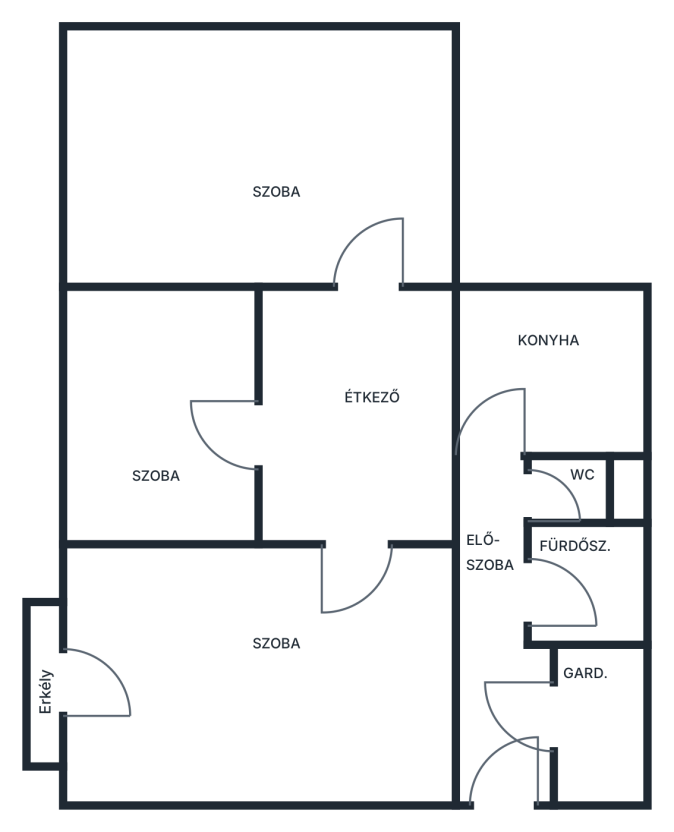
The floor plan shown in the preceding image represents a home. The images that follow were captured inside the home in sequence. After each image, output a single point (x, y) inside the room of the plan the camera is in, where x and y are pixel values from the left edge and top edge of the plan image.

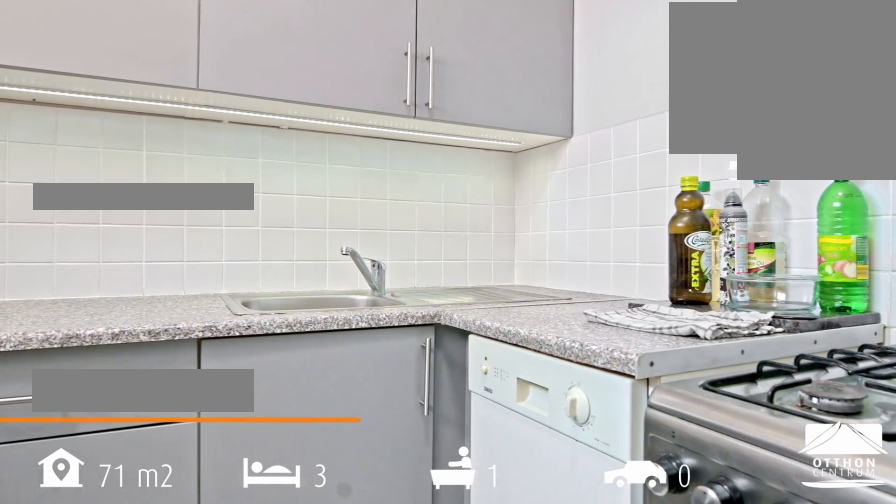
(571, 388)
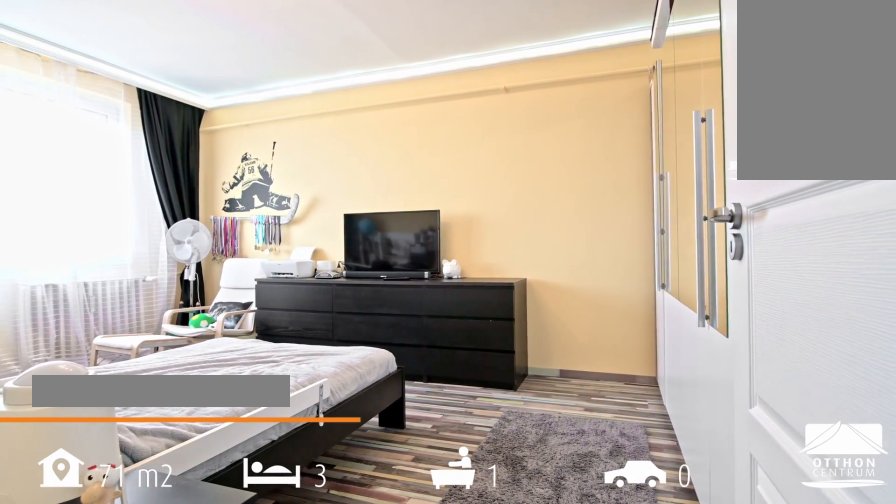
(253, 149)
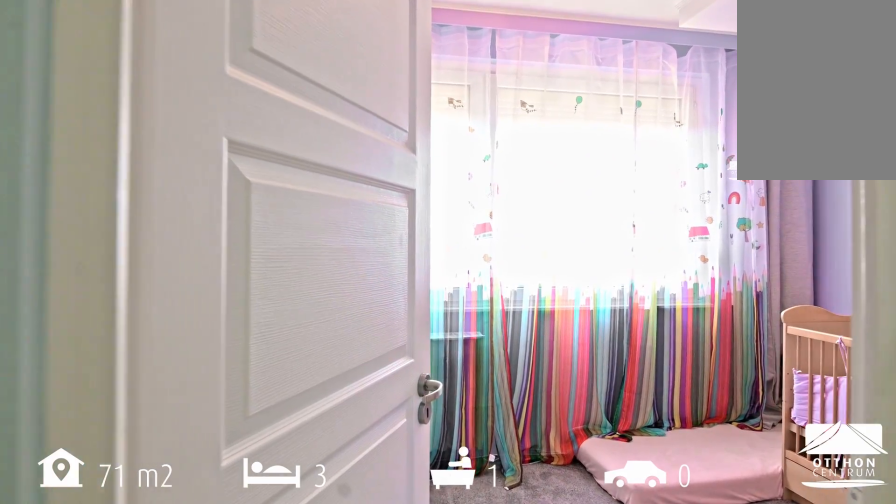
(154, 410)
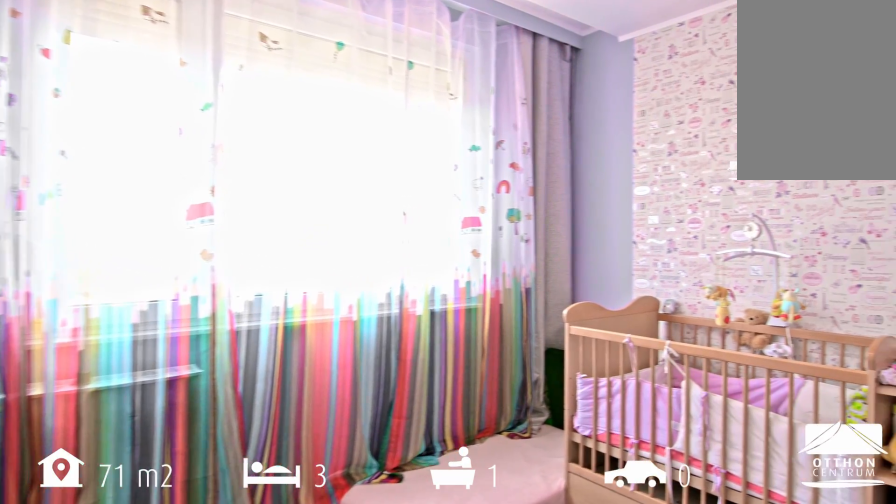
(154, 410)
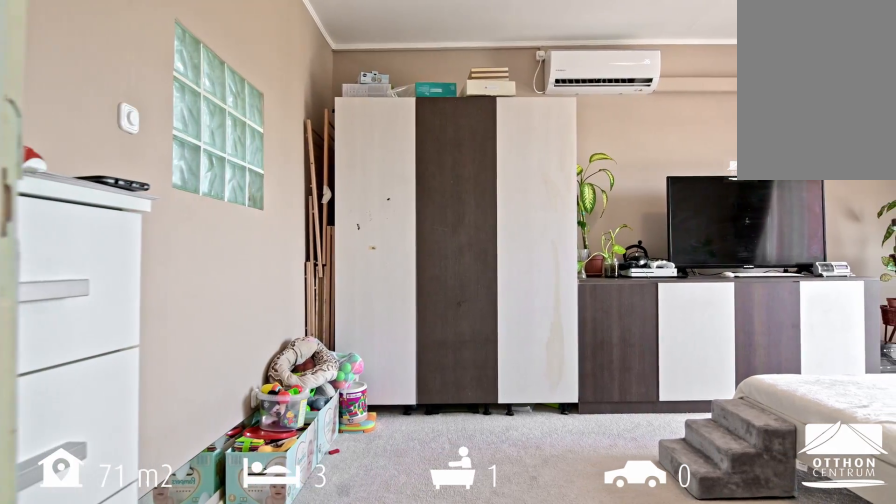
(274, 684)
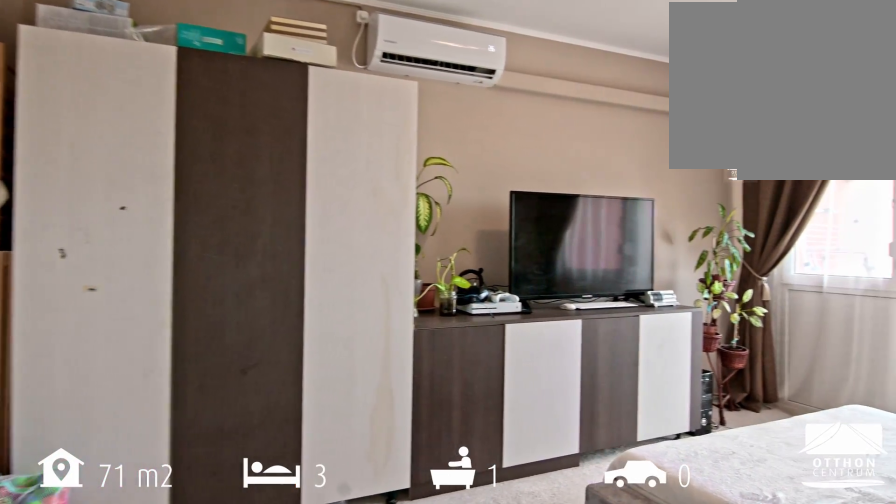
(274, 685)
